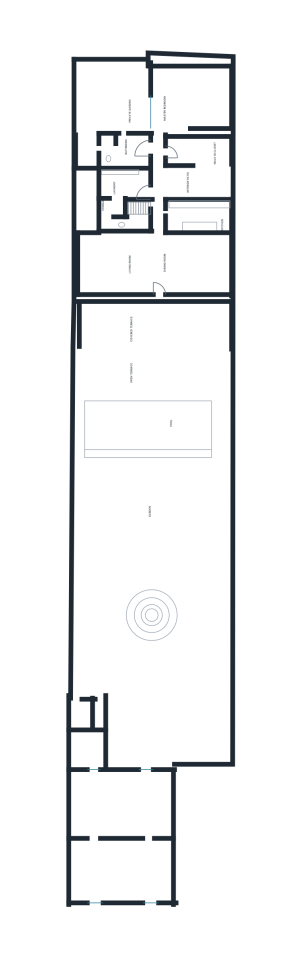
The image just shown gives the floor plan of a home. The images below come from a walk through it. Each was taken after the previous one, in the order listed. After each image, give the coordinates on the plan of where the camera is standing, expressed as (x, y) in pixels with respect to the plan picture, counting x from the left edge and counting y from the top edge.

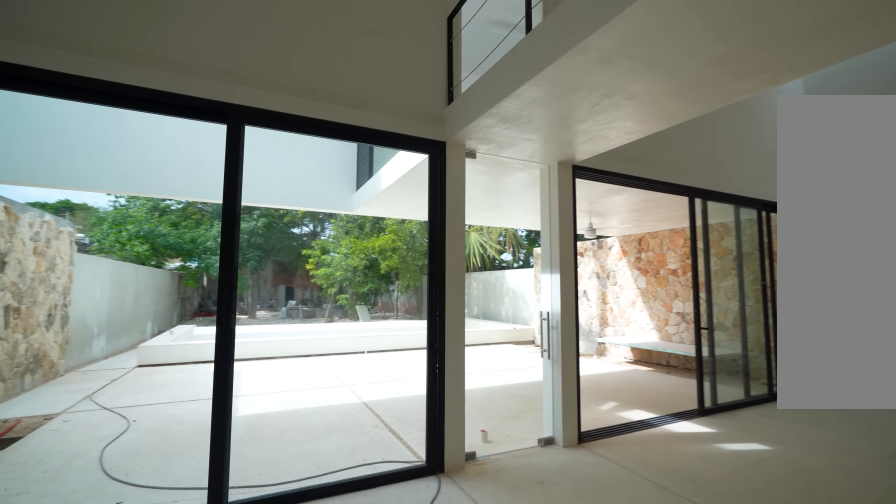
(198, 246)
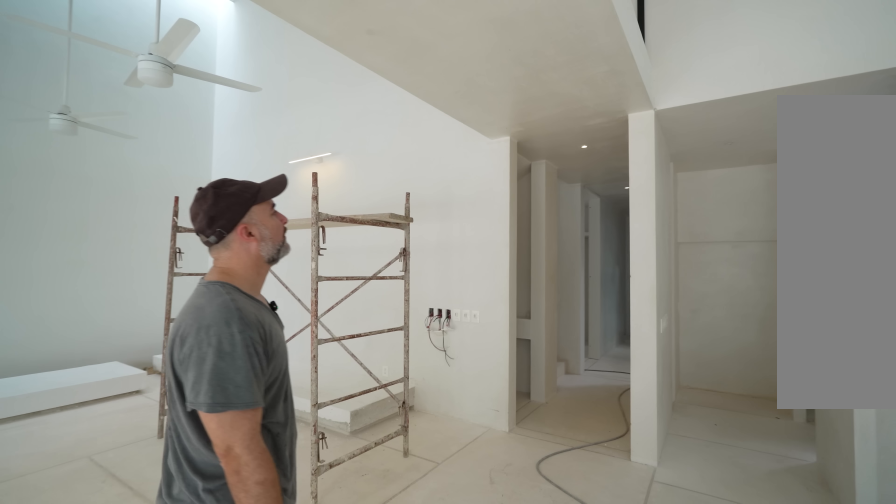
(125, 284)
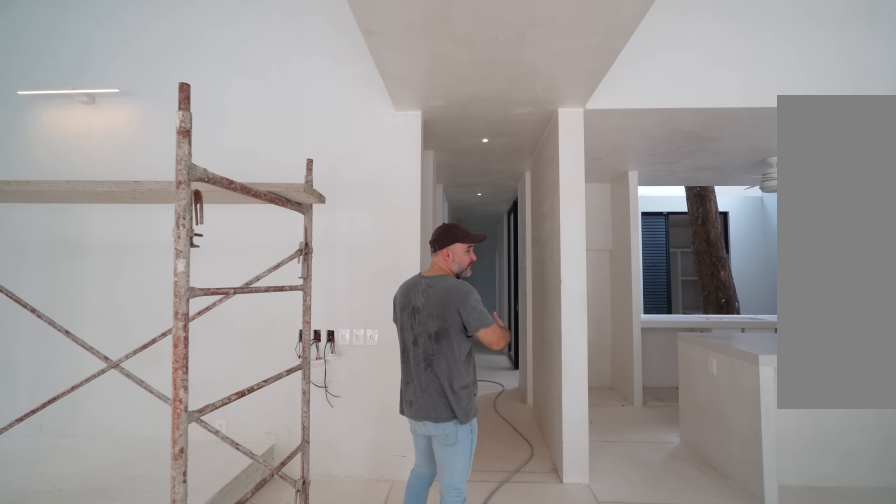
(151, 265)
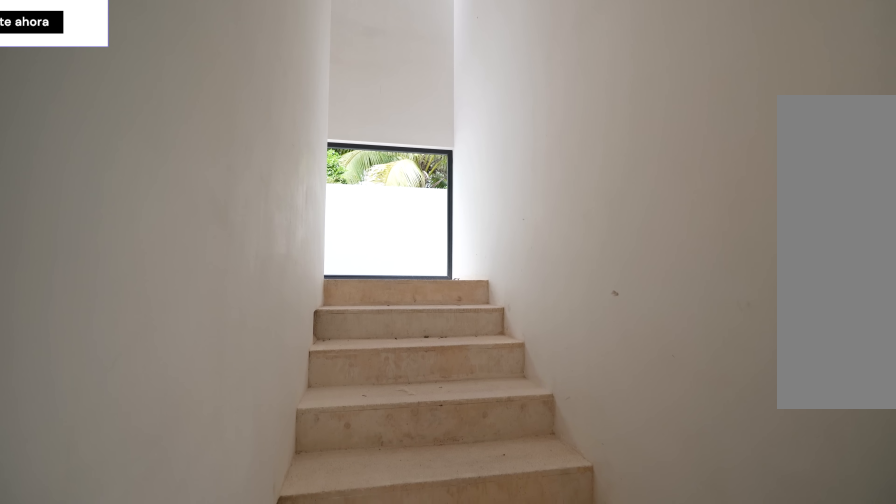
(154, 214)
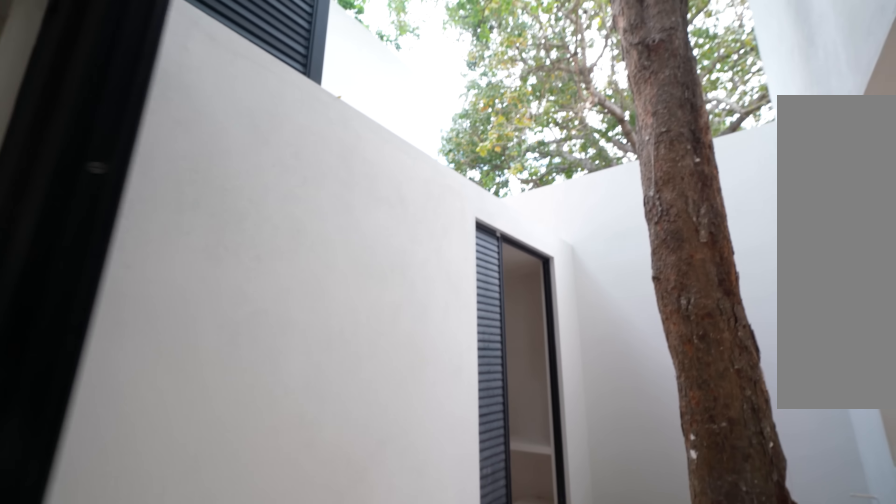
(154, 192)
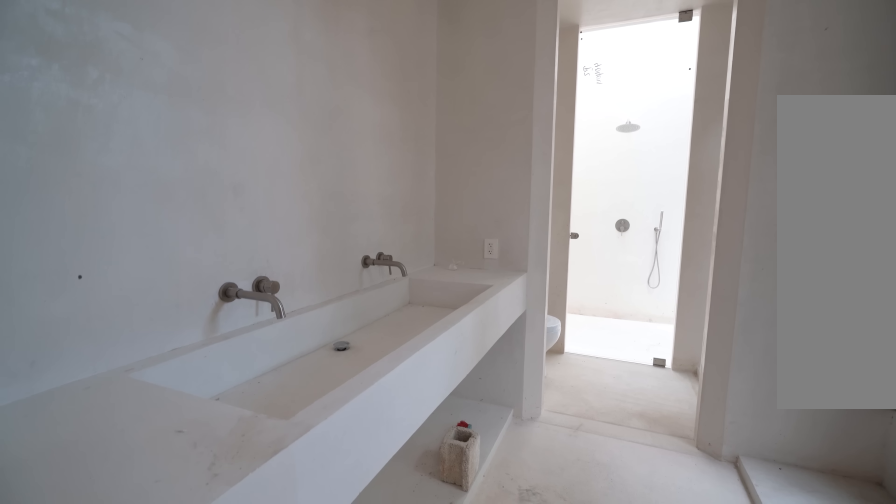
(154, 151)
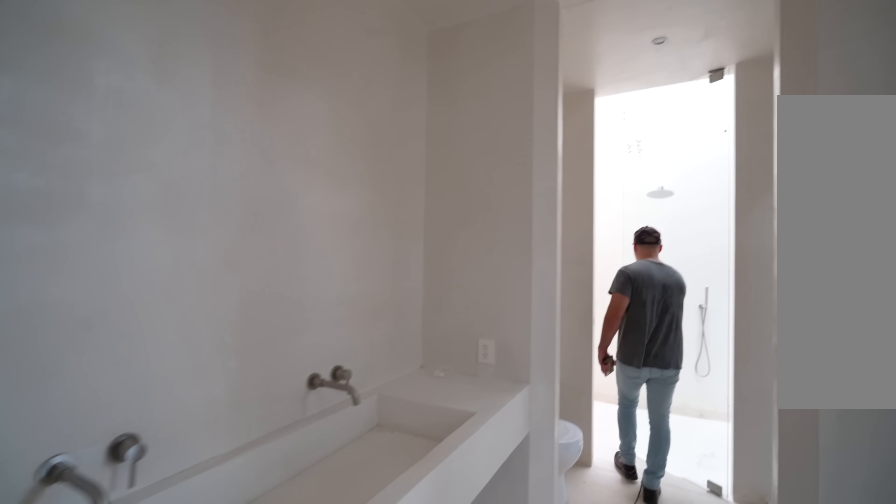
(141, 151)
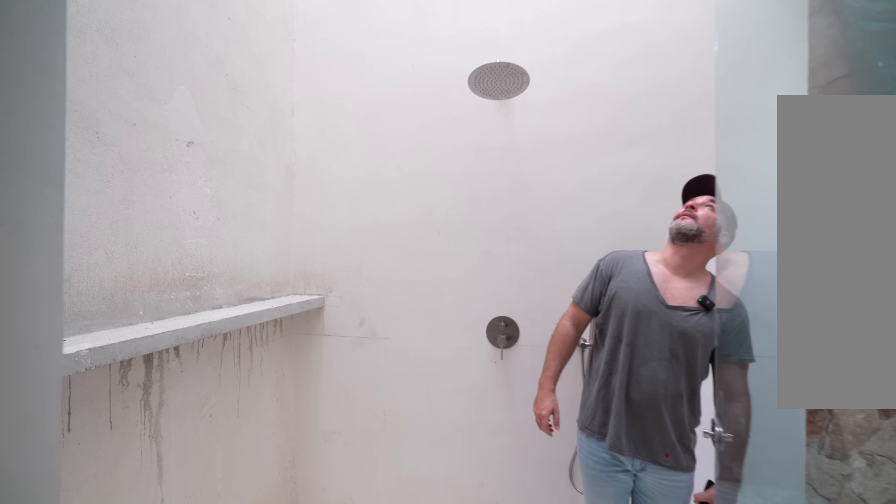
(125, 151)
